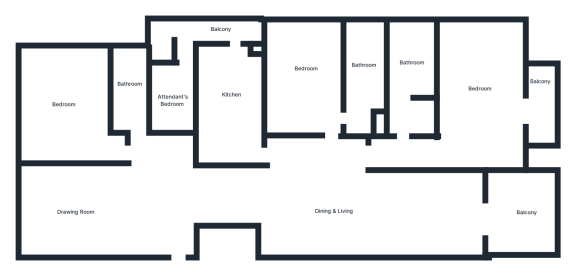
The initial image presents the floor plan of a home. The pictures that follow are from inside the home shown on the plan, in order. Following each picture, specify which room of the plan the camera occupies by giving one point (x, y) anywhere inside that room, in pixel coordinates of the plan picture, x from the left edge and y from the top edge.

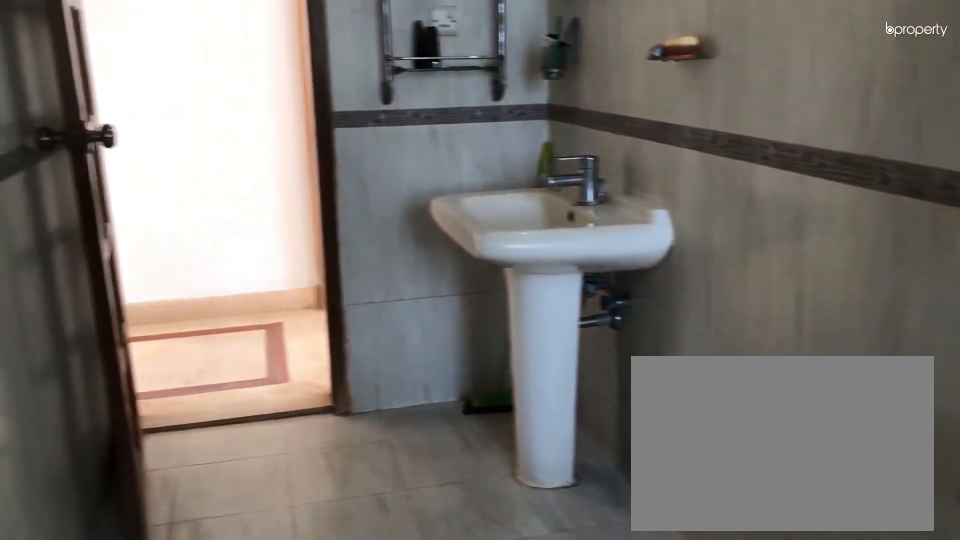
(127, 86)
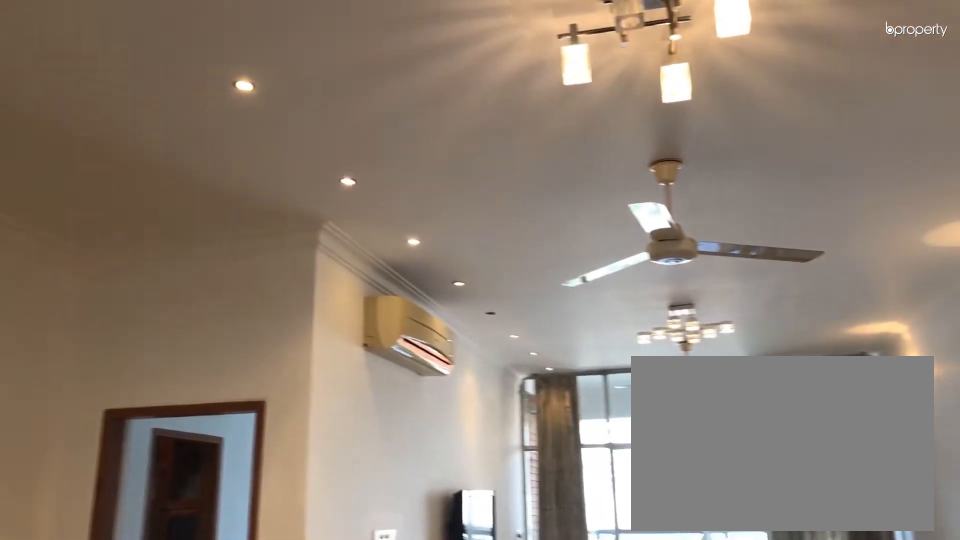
(316, 195)
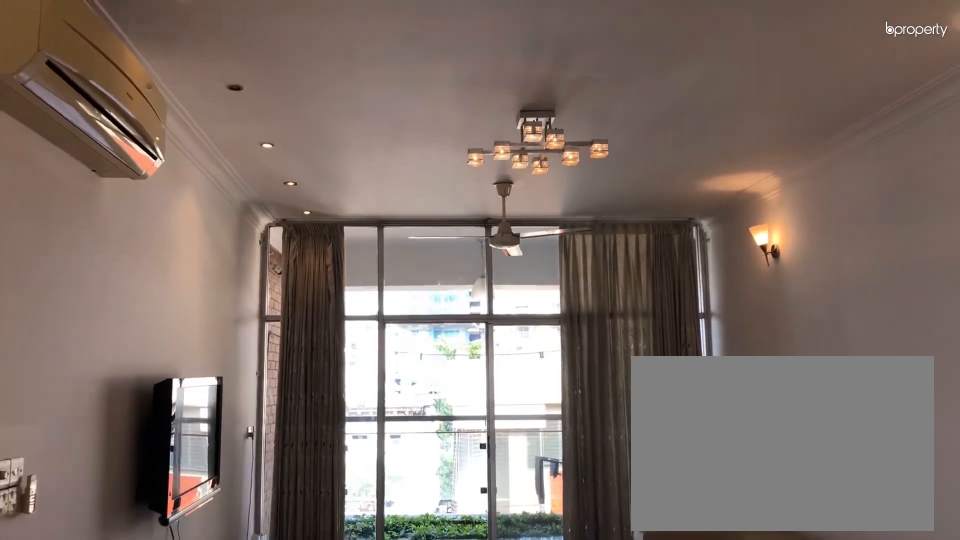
(414, 209)
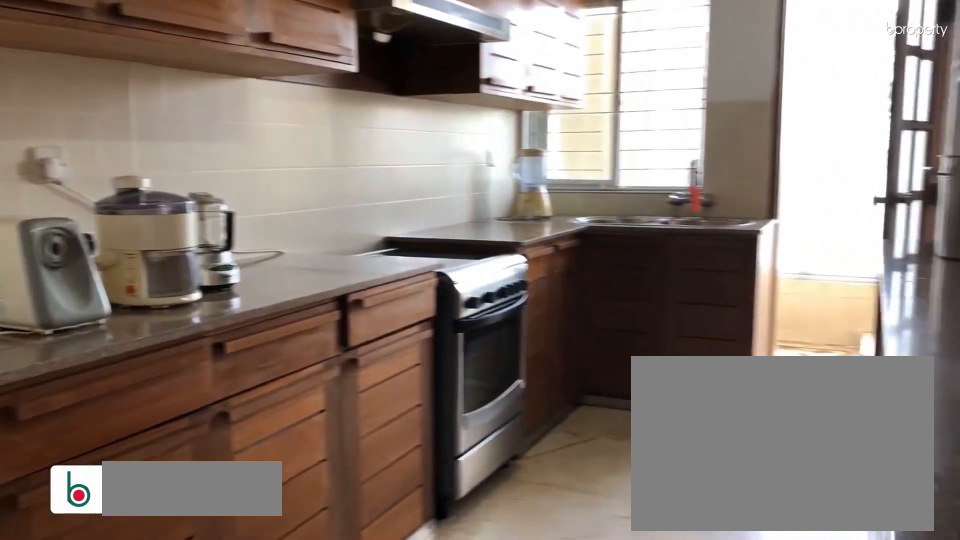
(227, 104)
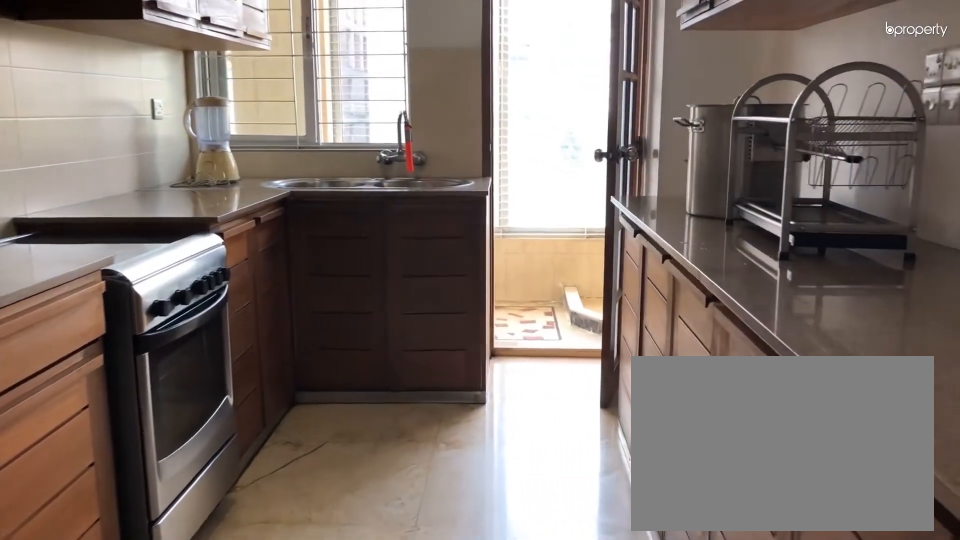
(227, 104)
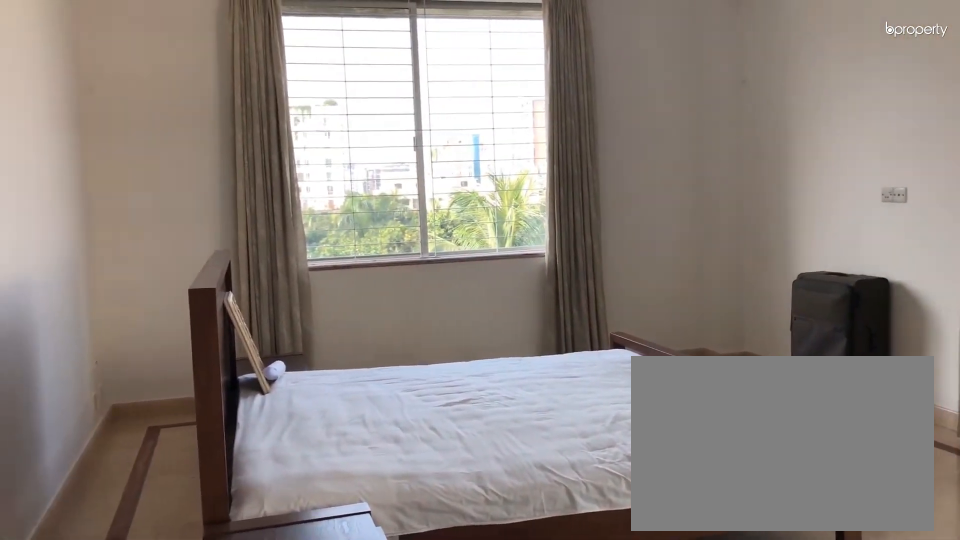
(481, 82)
